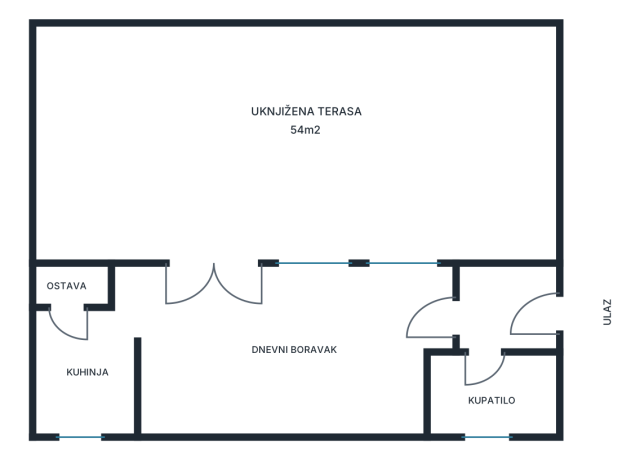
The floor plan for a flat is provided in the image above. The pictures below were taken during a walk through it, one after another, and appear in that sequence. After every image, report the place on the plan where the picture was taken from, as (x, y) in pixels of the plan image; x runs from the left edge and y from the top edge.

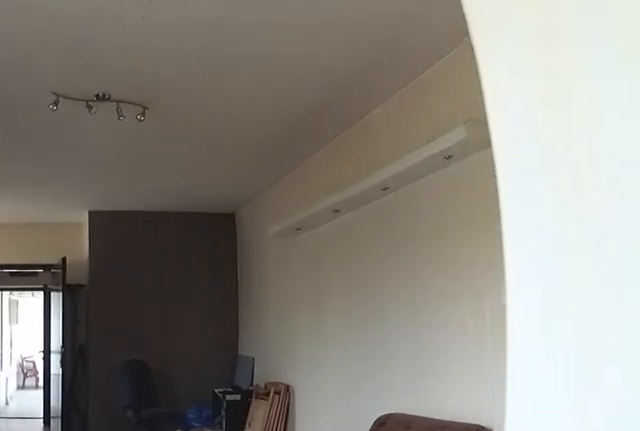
(119, 313)
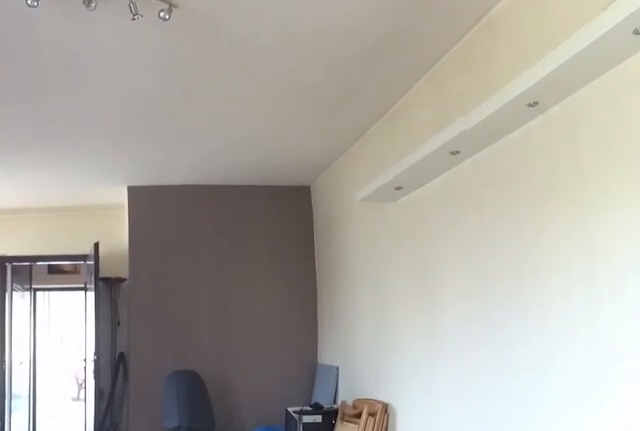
(177, 314)
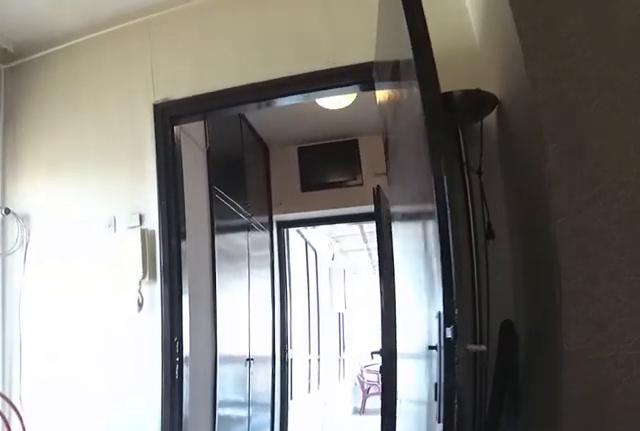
(321, 337)
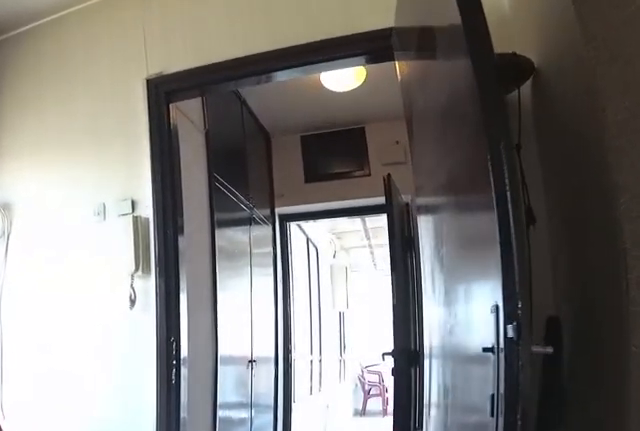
(331, 335)
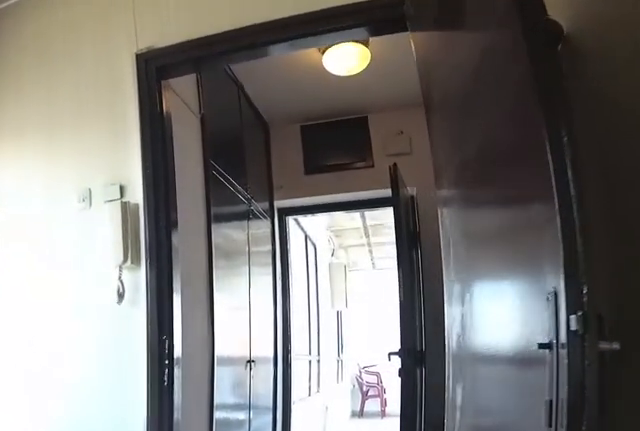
(340, 333)
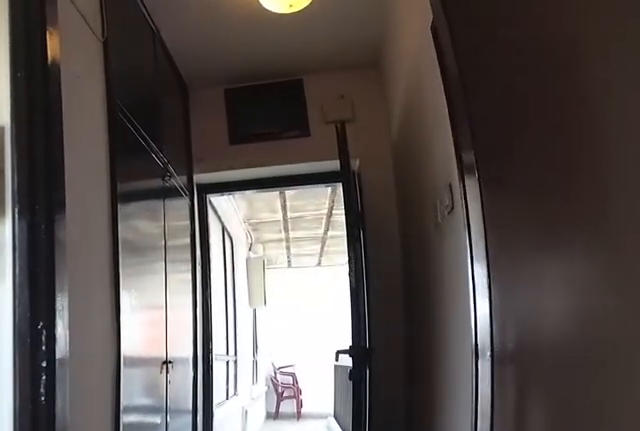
(366, 328)
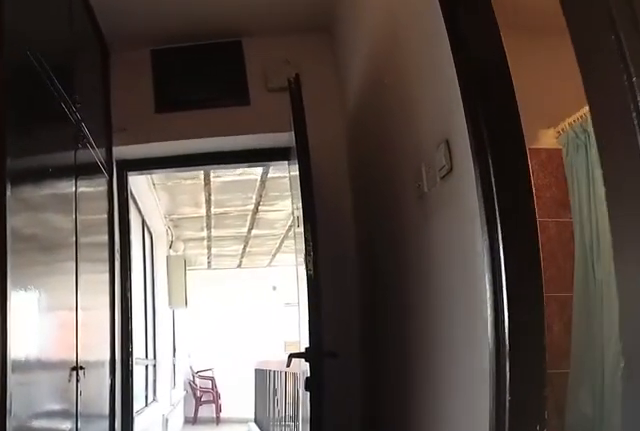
(394, 324)
